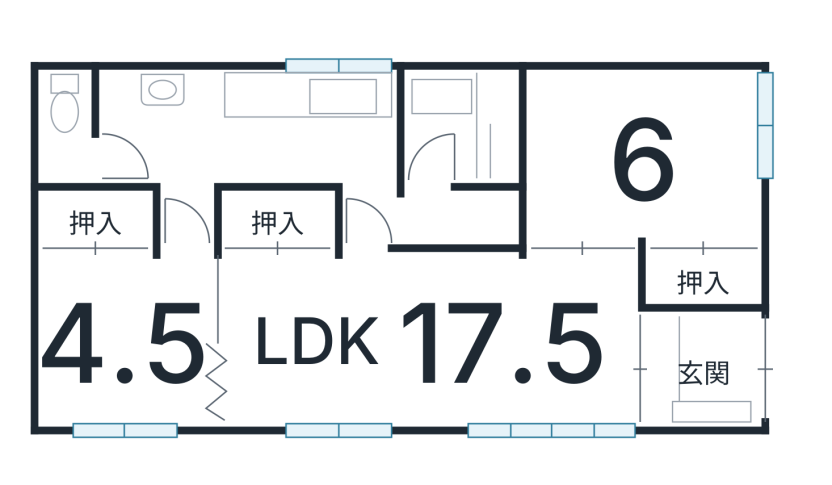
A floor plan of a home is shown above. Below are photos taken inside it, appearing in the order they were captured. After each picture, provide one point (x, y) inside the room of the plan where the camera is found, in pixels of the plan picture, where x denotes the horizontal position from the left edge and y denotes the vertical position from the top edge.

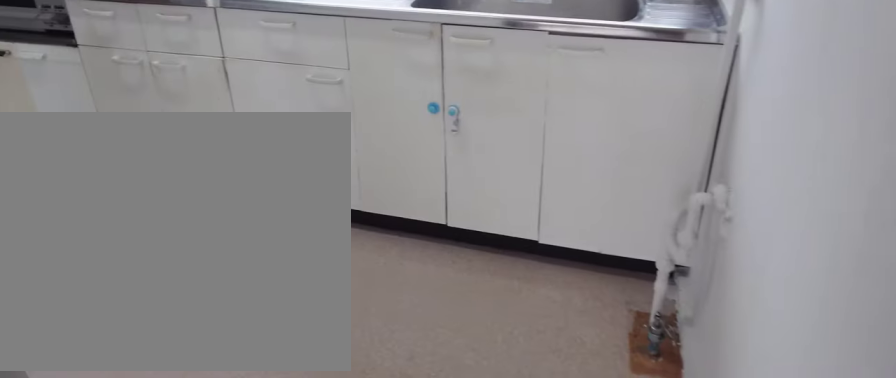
(278, 123)
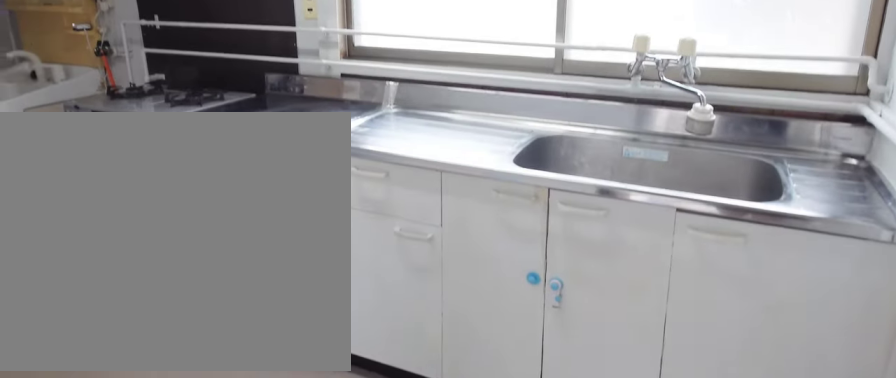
(278, 123)
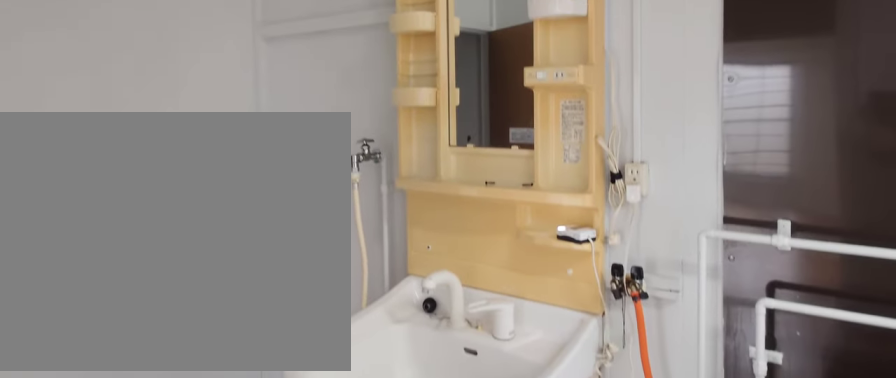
(161, 122)
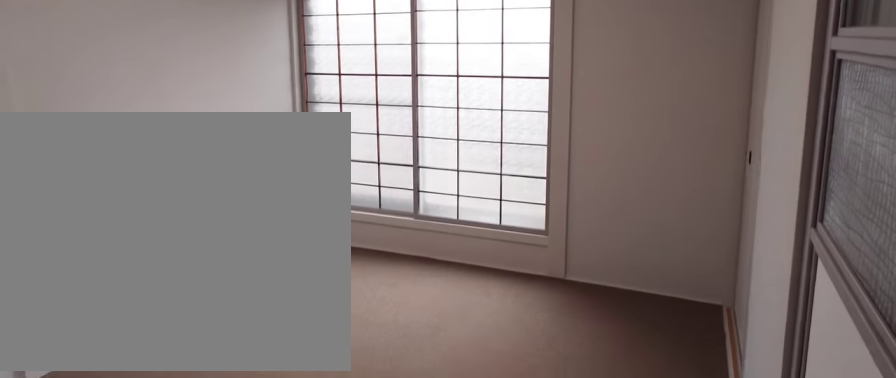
(642, 167)
